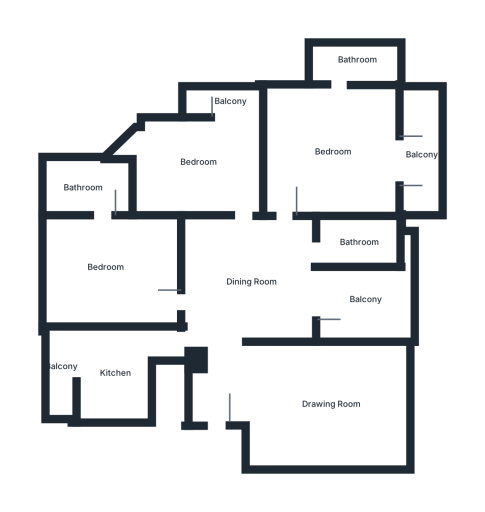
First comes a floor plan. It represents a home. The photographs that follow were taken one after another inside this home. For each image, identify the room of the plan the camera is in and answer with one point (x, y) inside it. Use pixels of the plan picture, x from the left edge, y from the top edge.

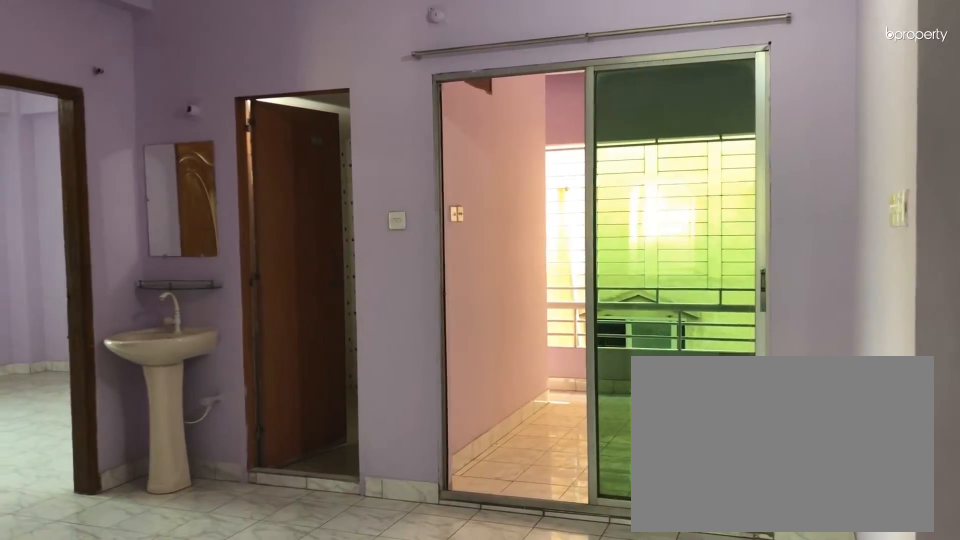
(252, 283)
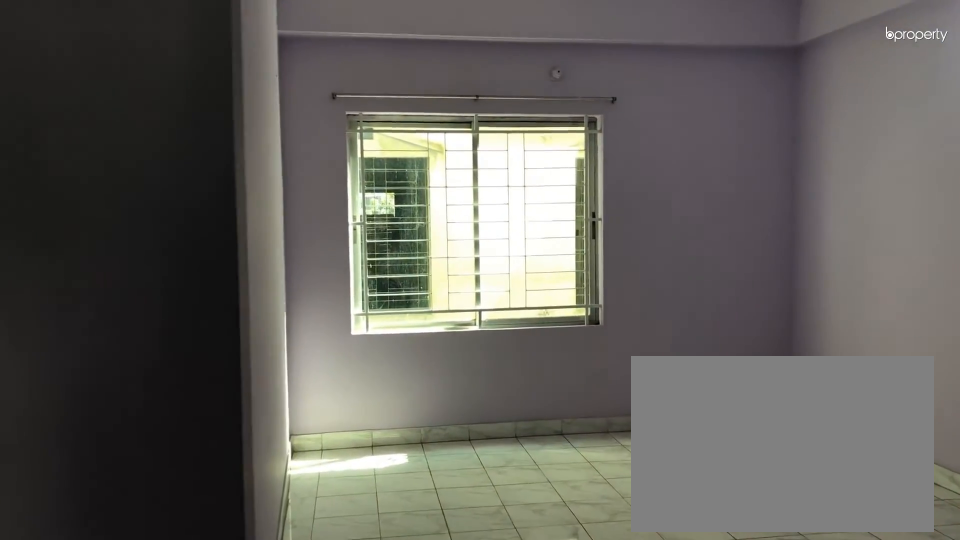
(330, 407)
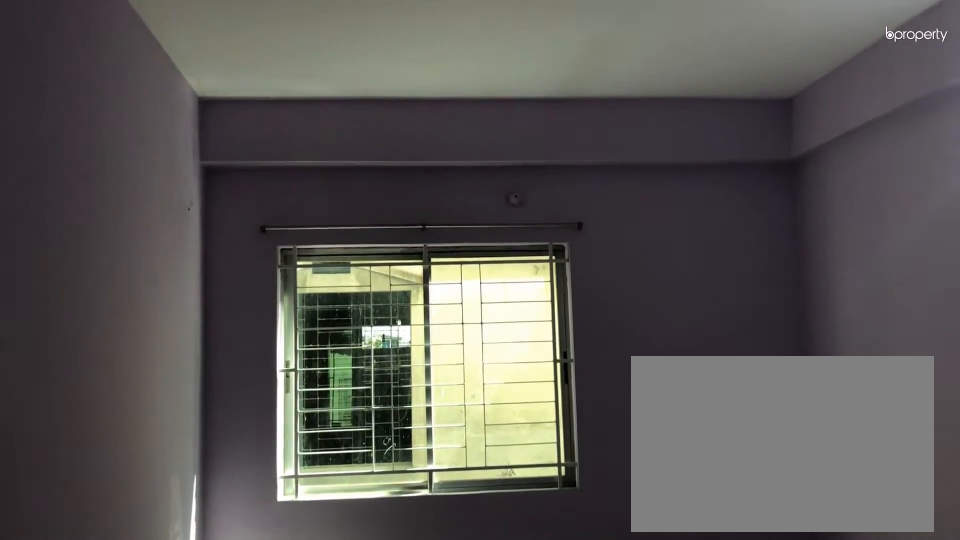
(330, 407)
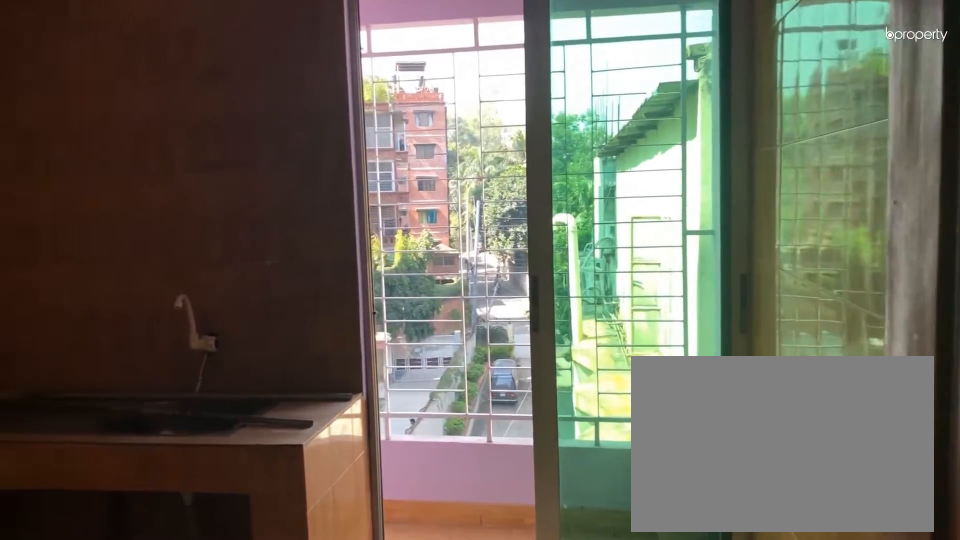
(112, 376)
